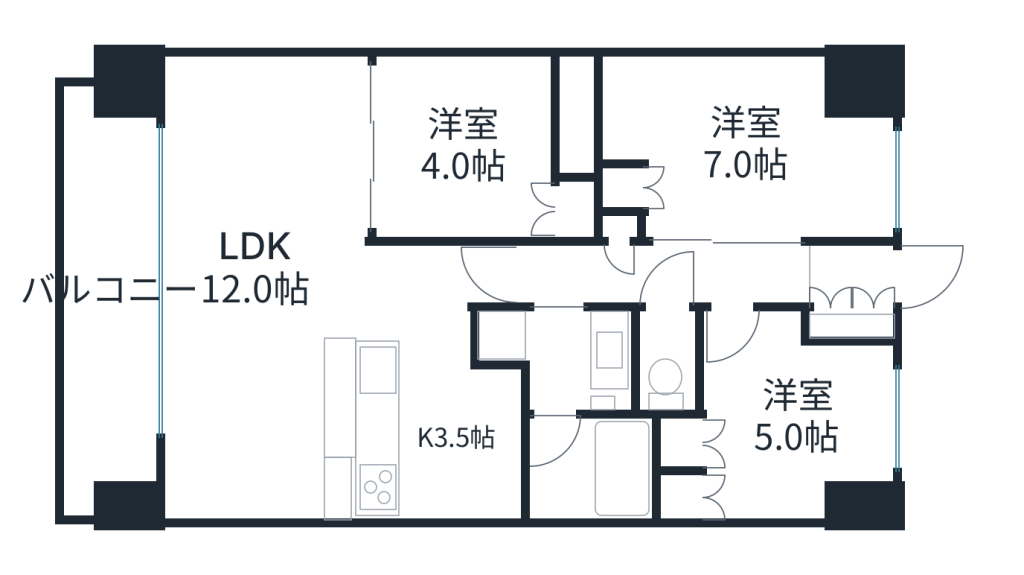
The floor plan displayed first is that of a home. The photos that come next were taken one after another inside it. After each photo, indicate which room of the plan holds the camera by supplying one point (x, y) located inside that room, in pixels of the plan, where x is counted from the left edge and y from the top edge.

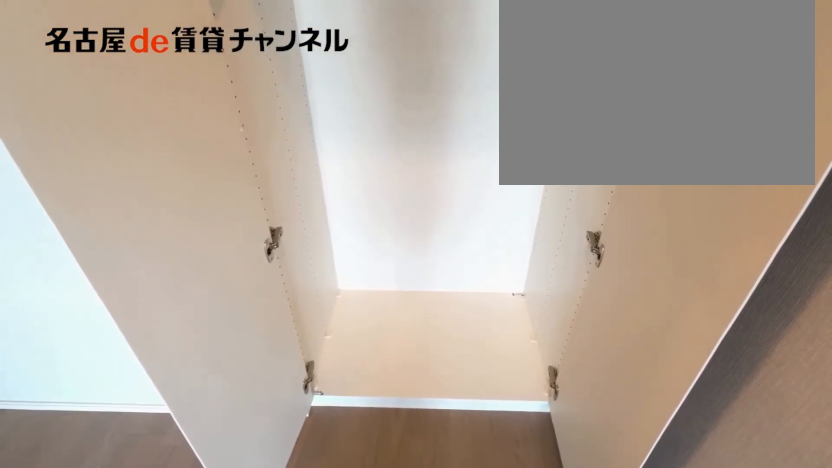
(578, 211)
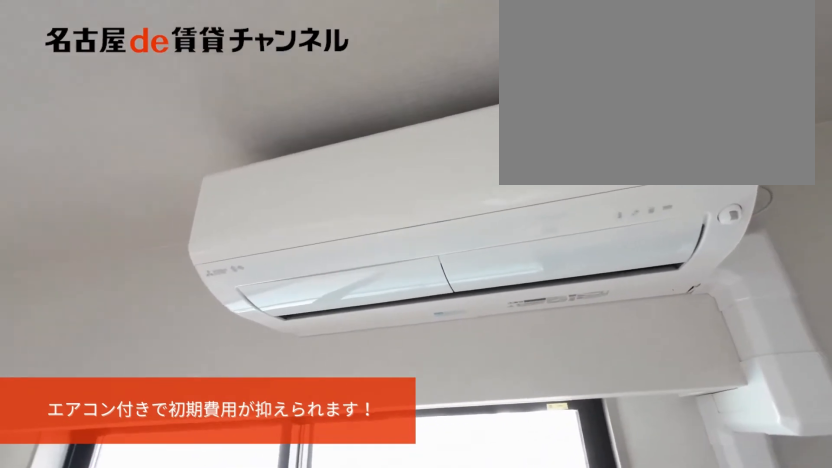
(257, 274)
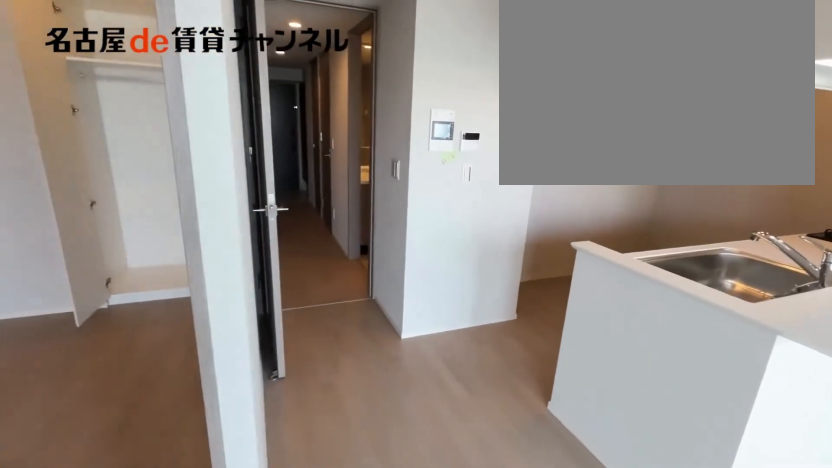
(257, 274)
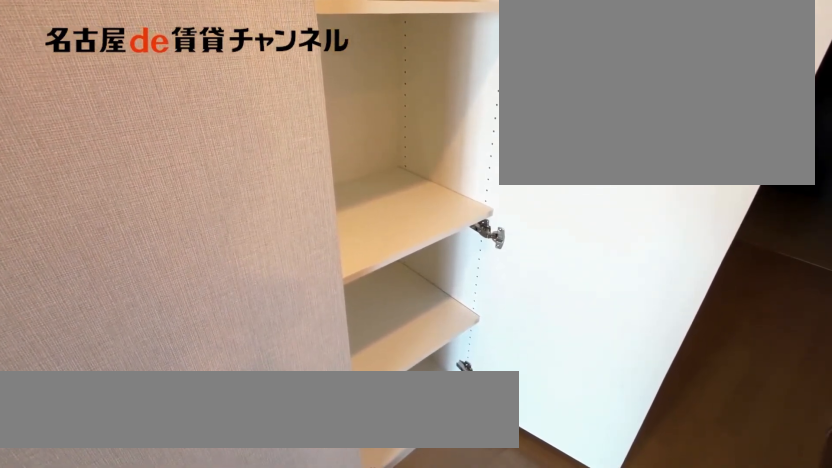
(617, 227)
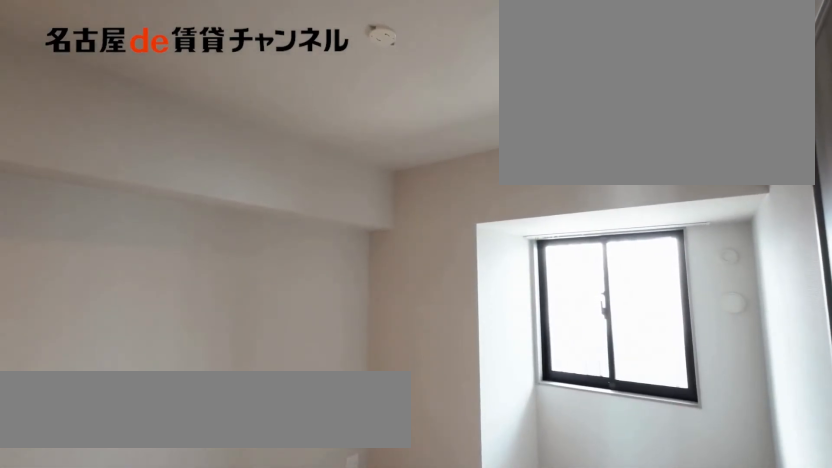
(745, 144)
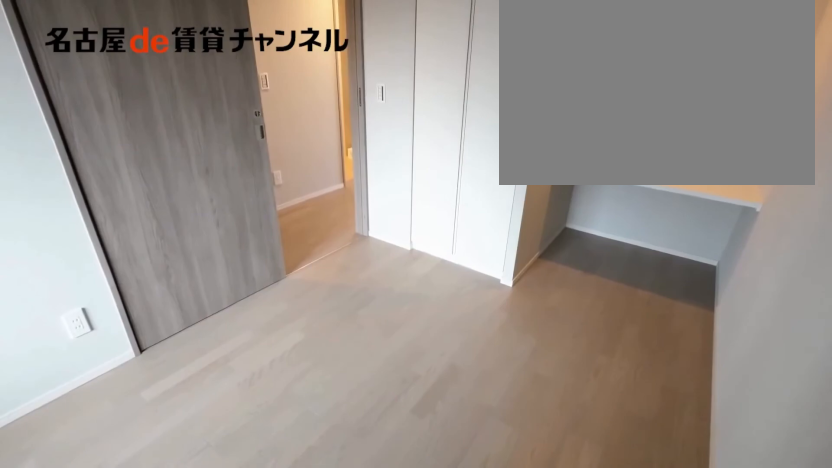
(745, 144)
